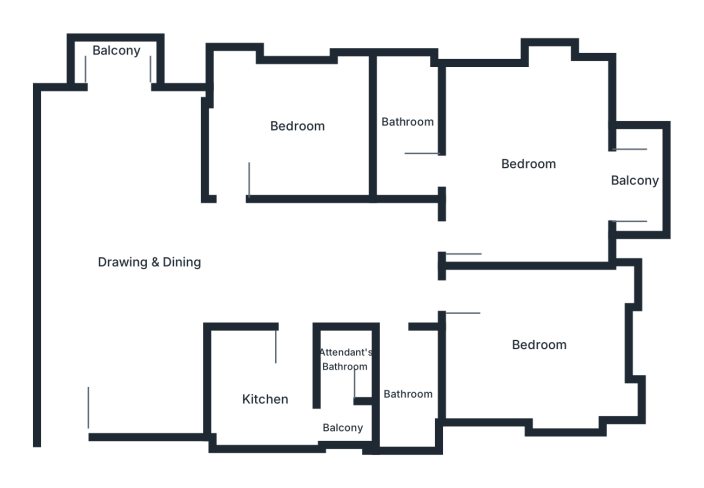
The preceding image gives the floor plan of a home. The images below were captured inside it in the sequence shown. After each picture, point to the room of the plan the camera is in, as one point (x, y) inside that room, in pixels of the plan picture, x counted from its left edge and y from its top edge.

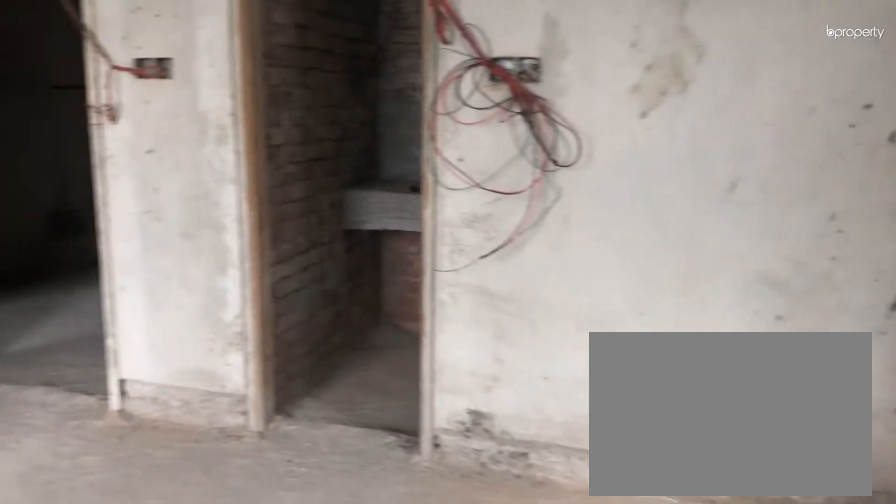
(535, 162)
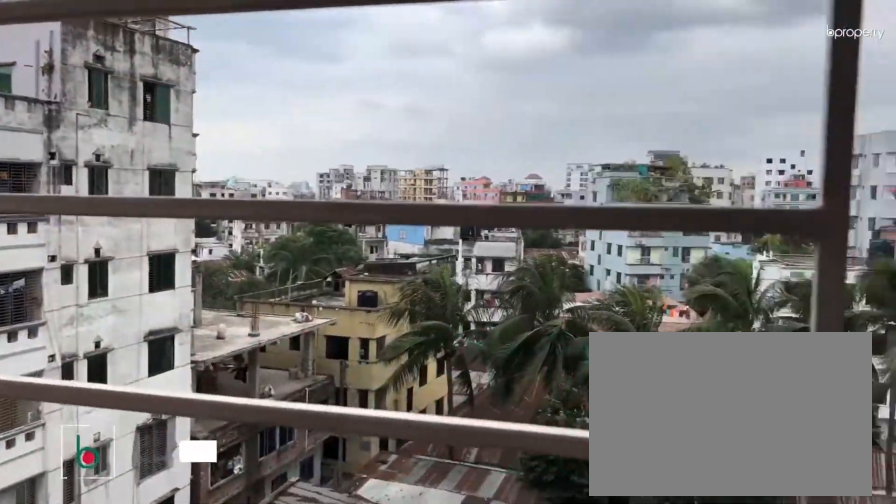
(631, 177)
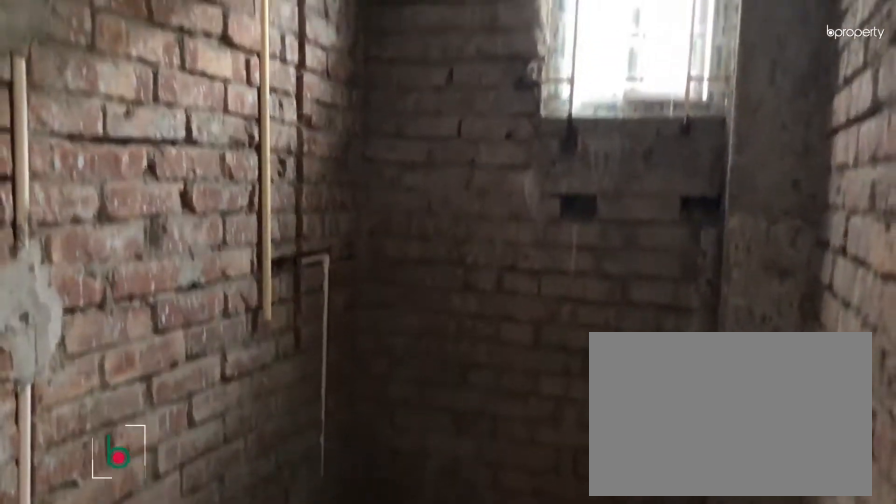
(408, 122)
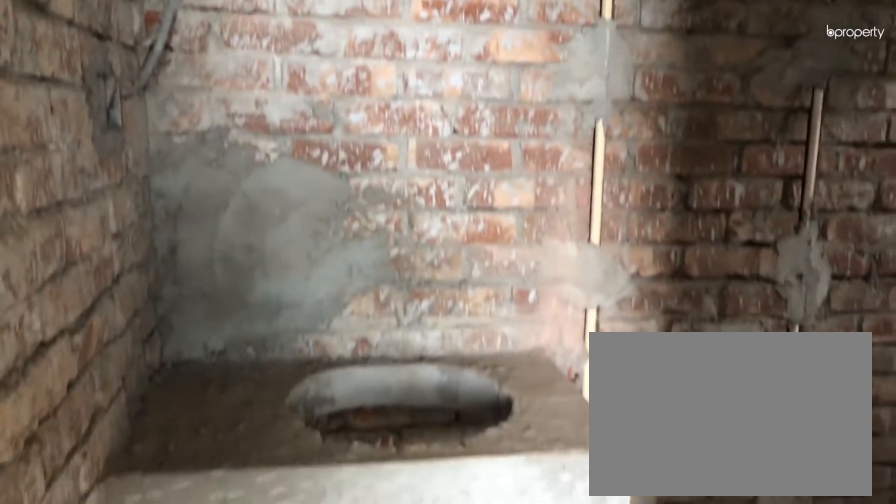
(408, 122)
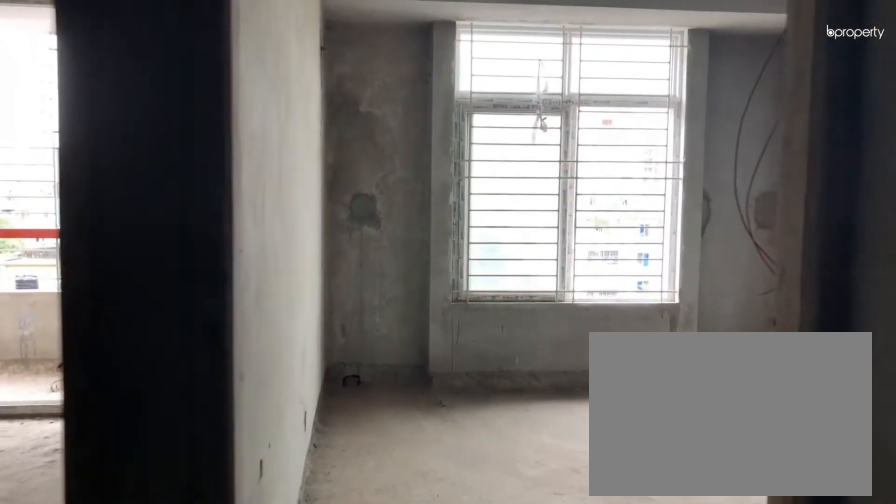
(429, 237)
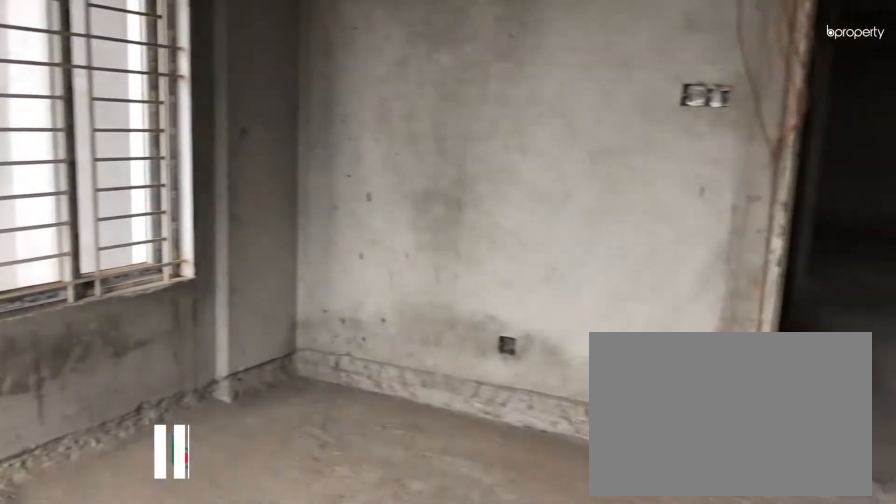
(542, 356)
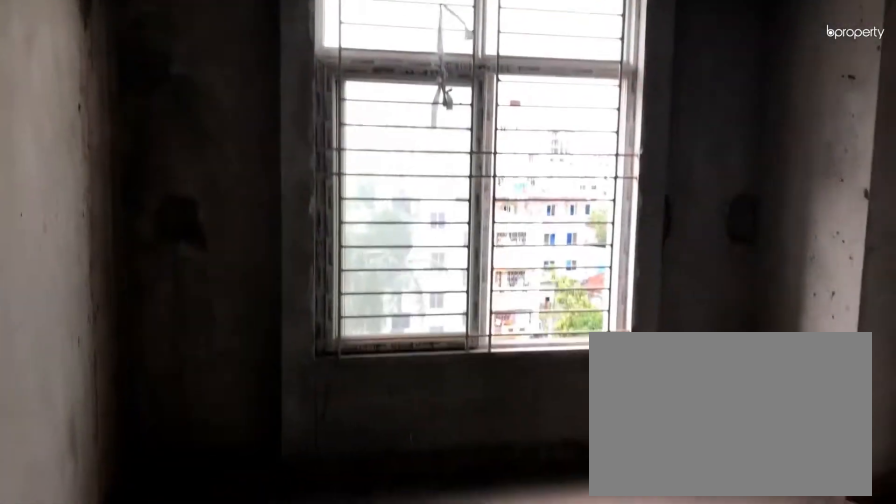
(542, 356)
